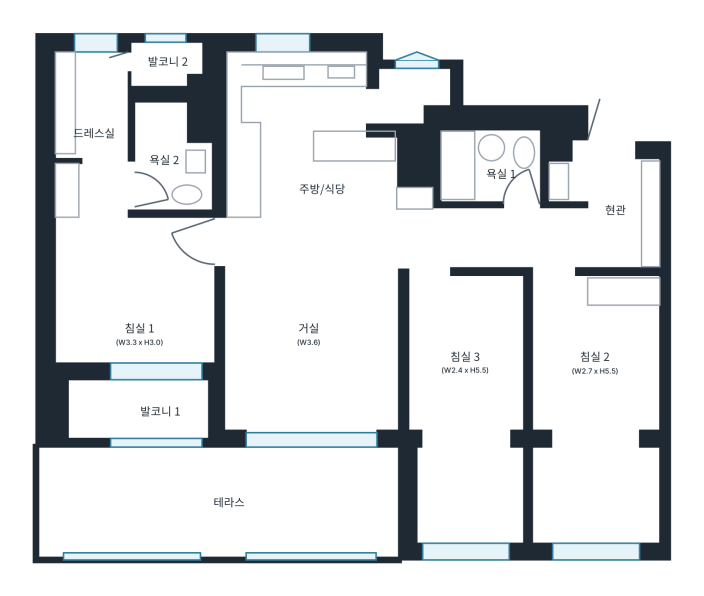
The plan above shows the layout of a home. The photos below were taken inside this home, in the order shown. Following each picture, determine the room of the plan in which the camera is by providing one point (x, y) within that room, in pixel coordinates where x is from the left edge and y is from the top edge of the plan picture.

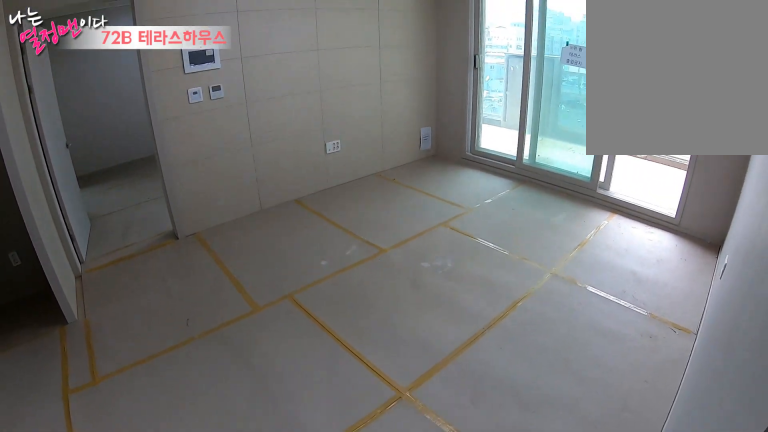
(305, 340)
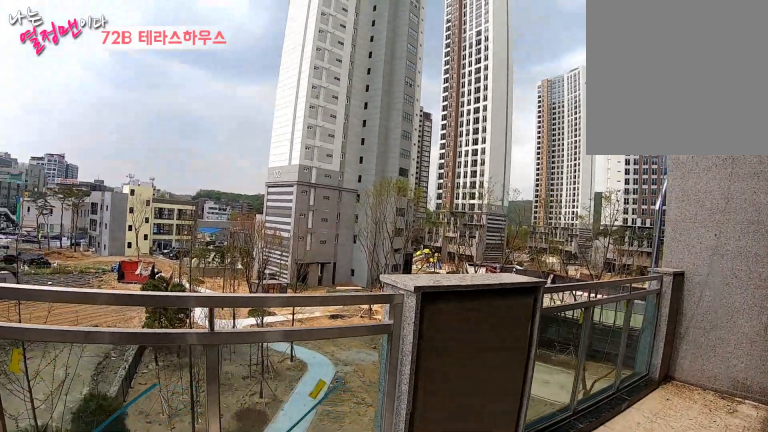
(225, 502)
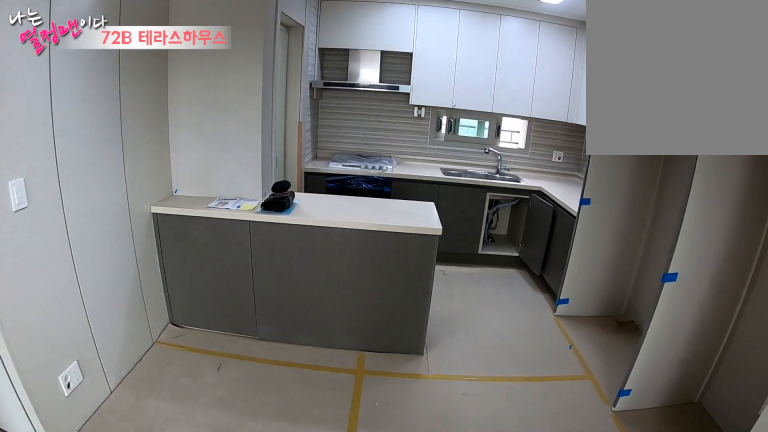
(315, 188)
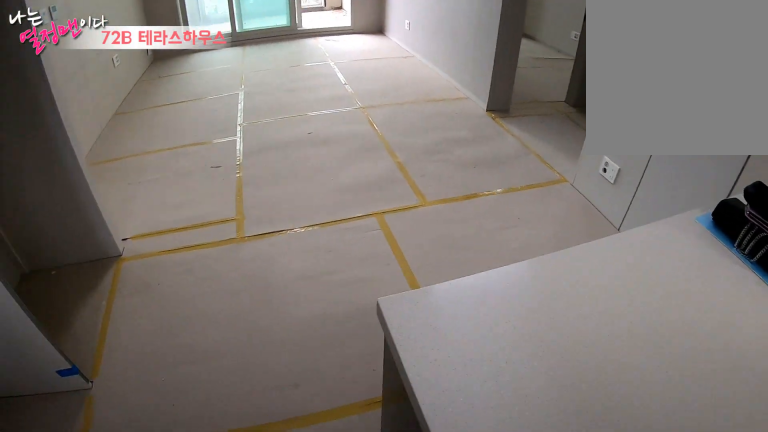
(315, 188)
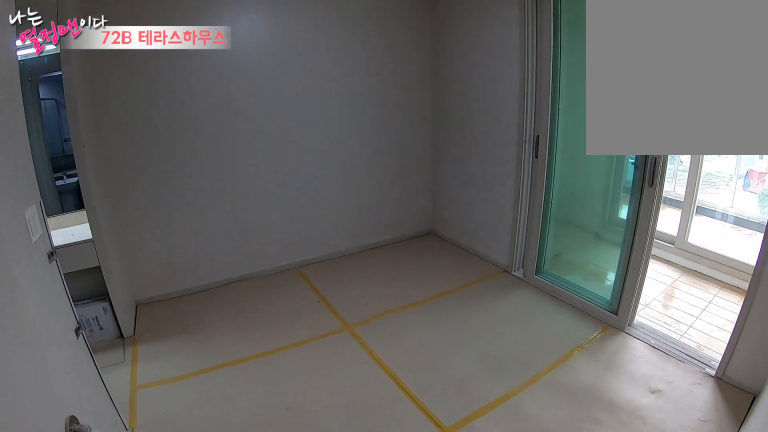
(139, 335)
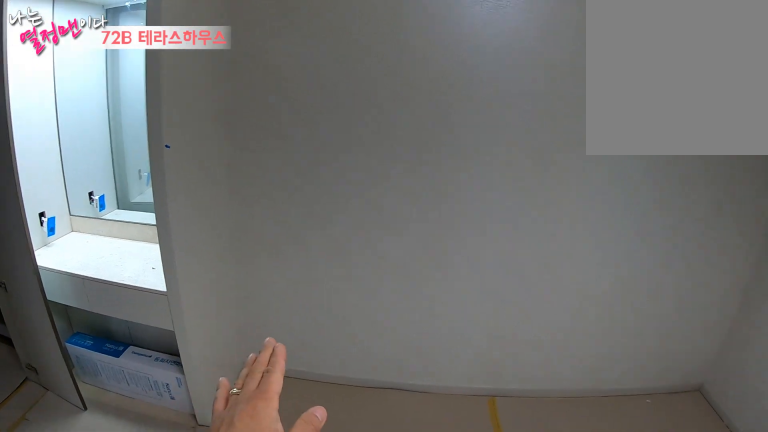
(139, 335)
